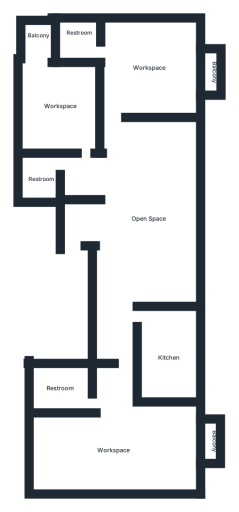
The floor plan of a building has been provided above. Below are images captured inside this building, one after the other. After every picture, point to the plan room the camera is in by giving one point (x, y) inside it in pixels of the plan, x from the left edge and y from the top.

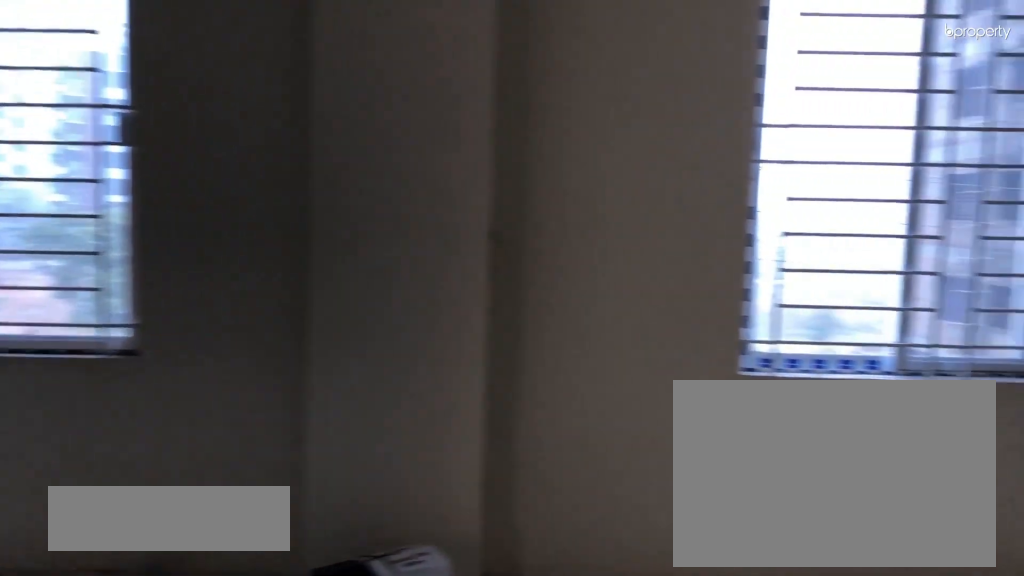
(143, 210)
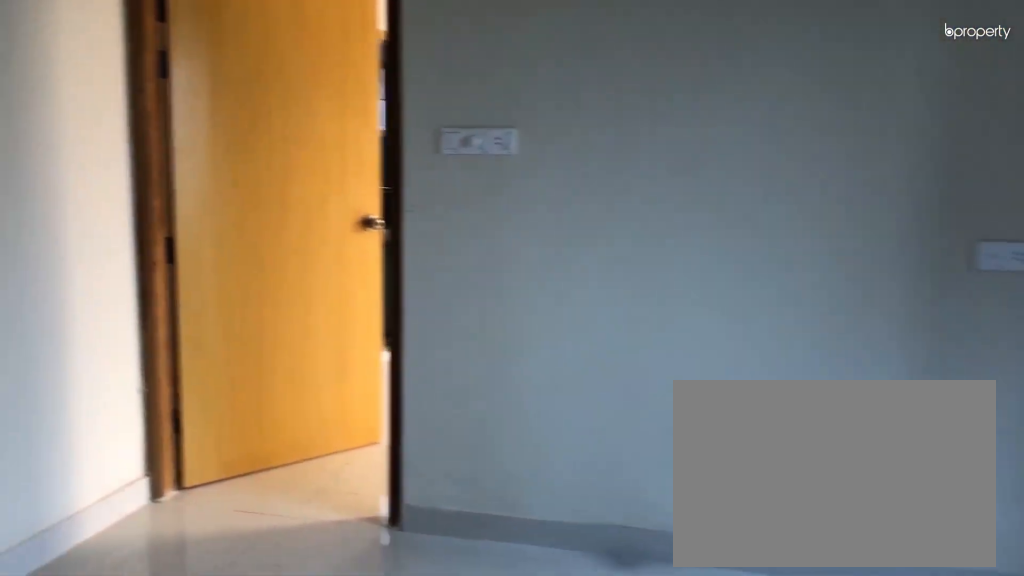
(143, 210)
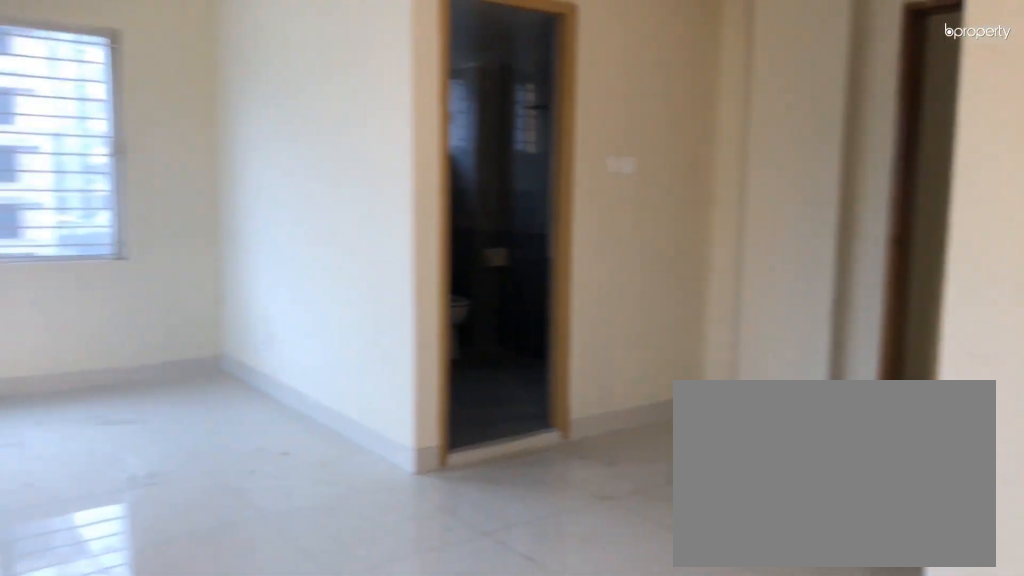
(115, 451)
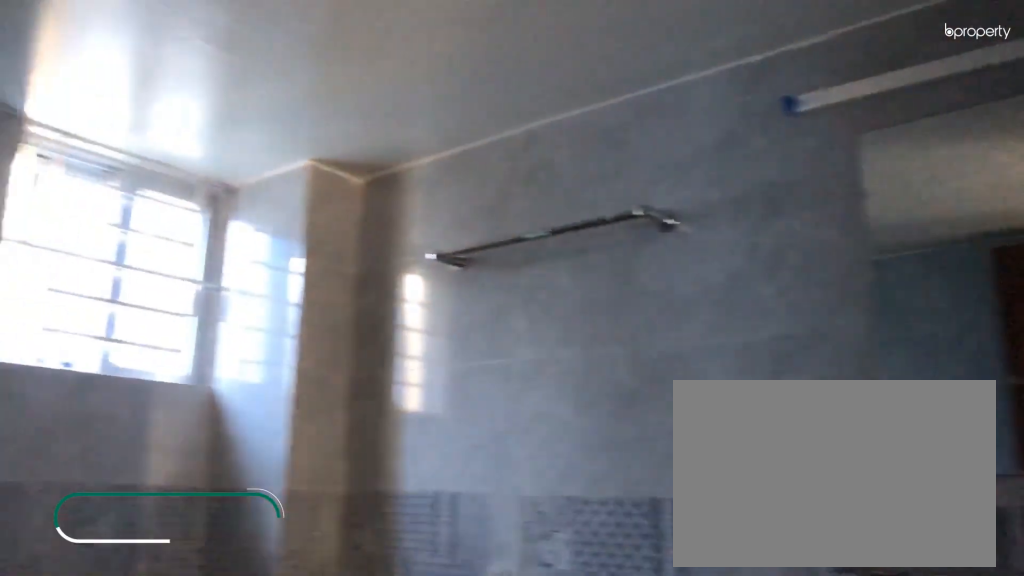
(60, 389)
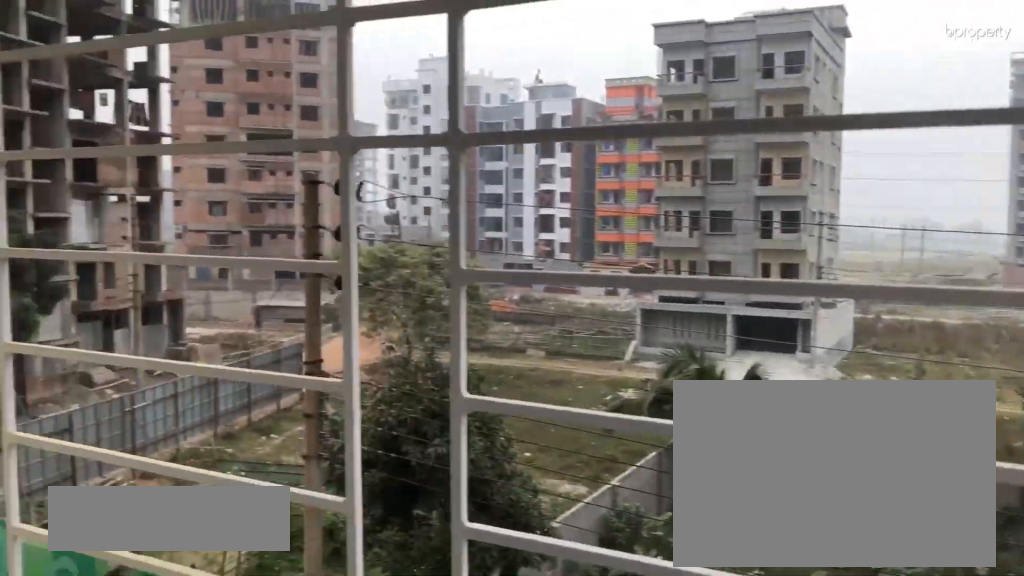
(206, 447)
